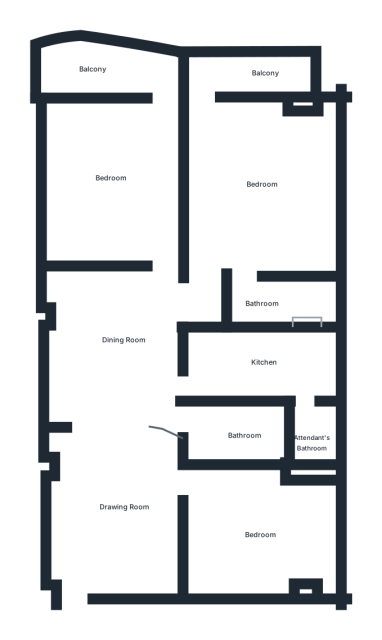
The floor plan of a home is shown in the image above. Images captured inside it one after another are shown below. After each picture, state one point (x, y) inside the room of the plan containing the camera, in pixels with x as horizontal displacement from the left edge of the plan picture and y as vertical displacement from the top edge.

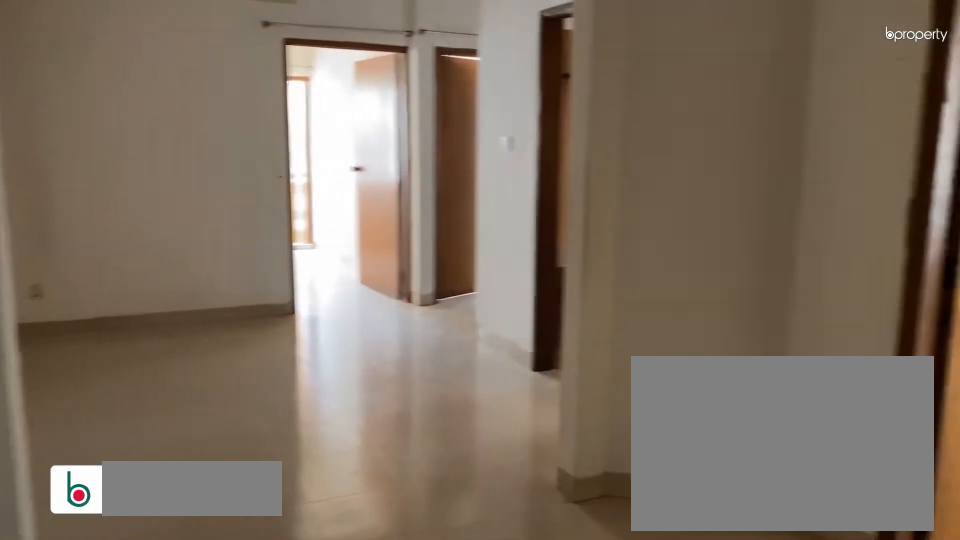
(131, 514)
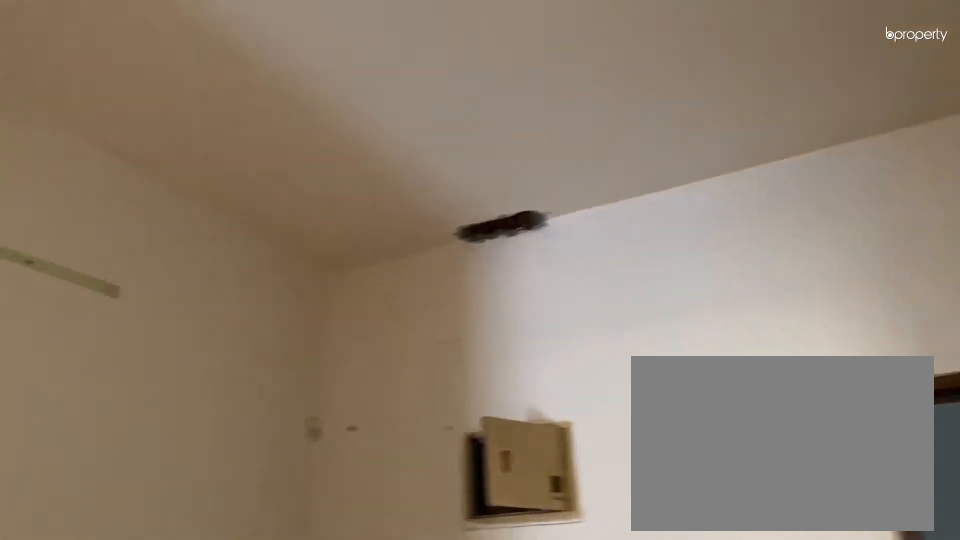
(131, 514)
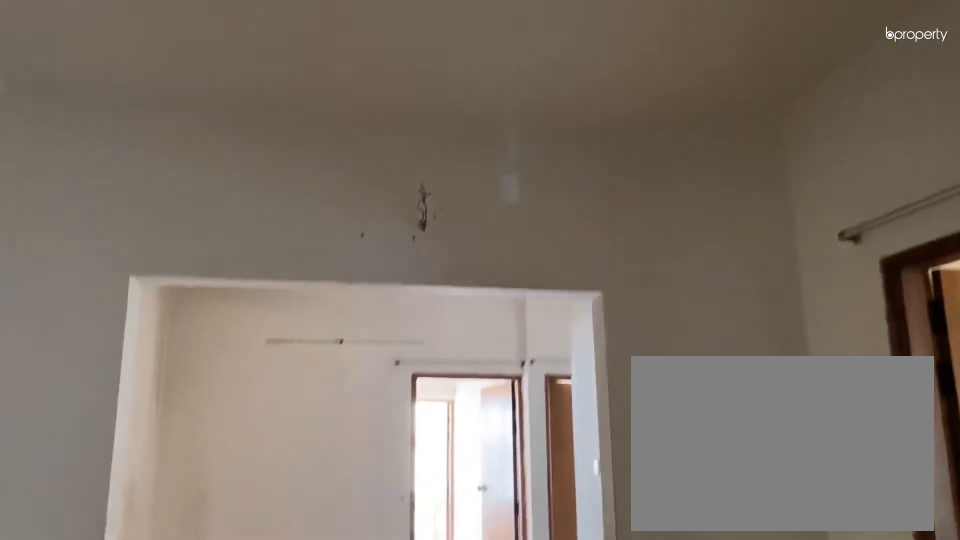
(131, 514)
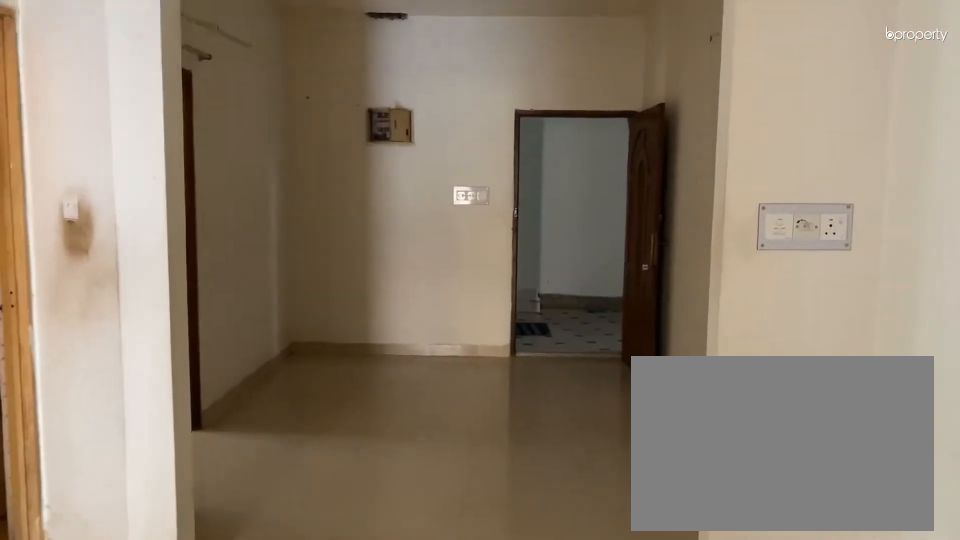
(117, 339)
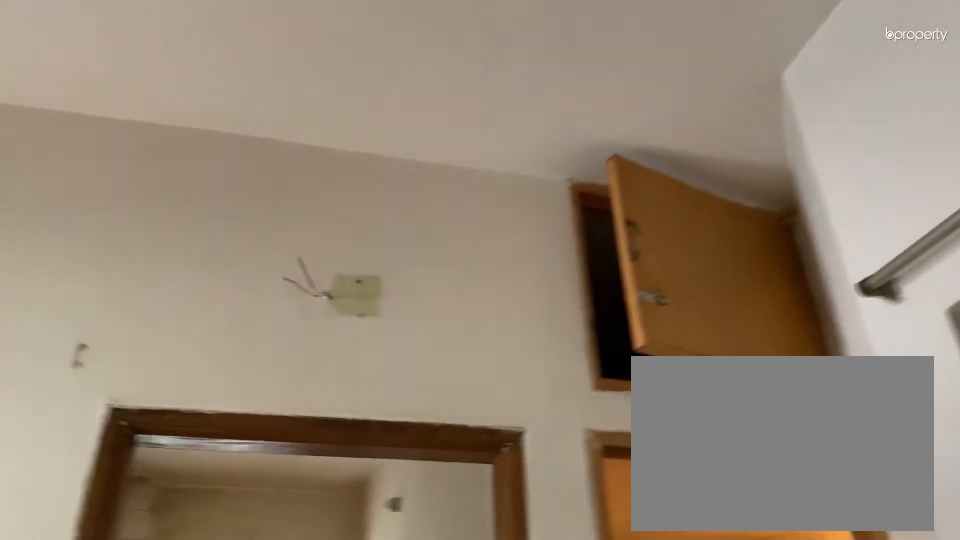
(117, 339)
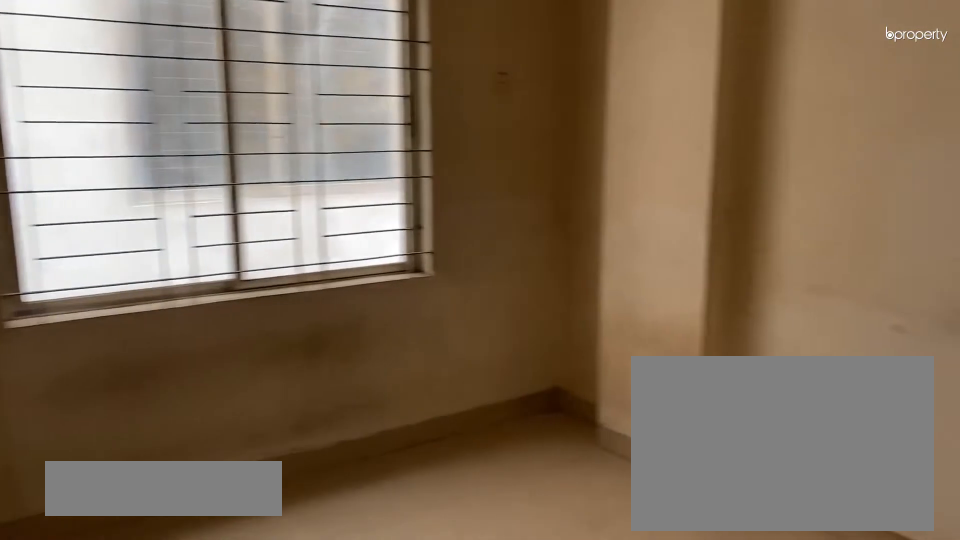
(262, 531)
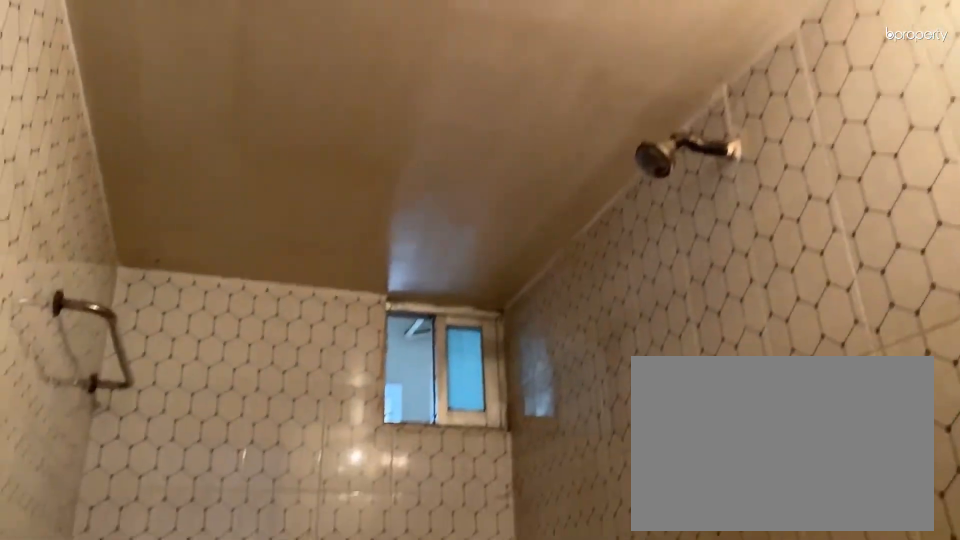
(240, 440)
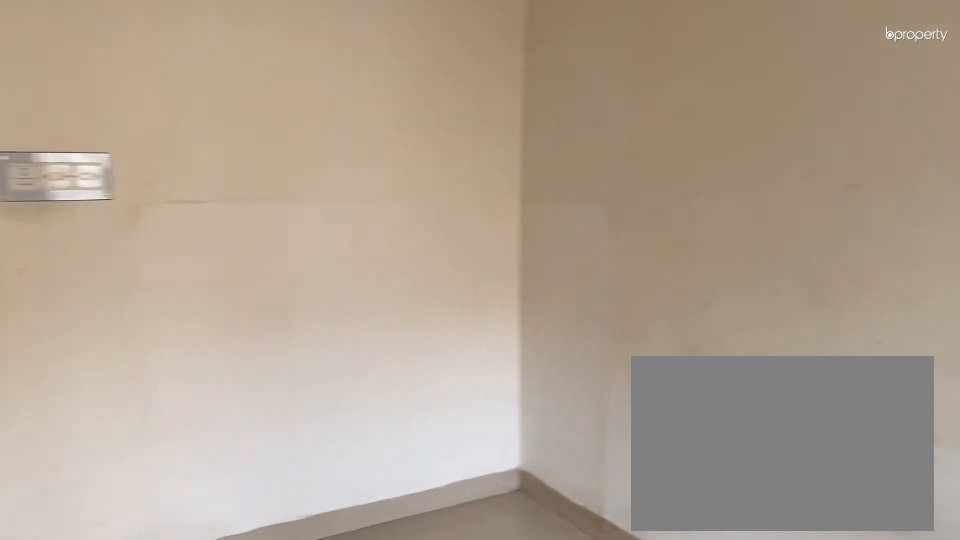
(113, 169)
